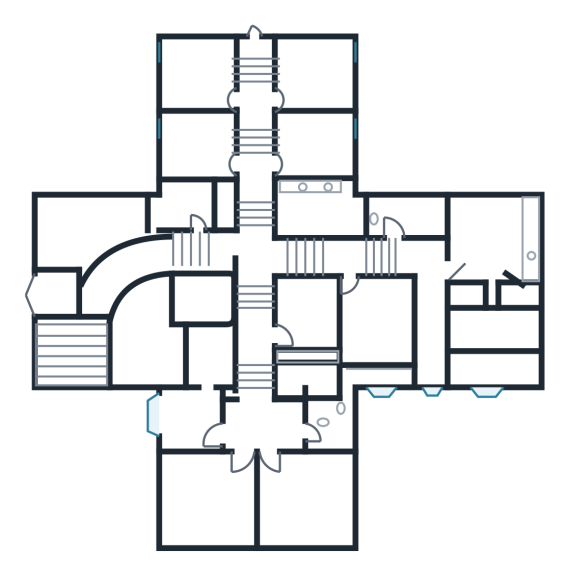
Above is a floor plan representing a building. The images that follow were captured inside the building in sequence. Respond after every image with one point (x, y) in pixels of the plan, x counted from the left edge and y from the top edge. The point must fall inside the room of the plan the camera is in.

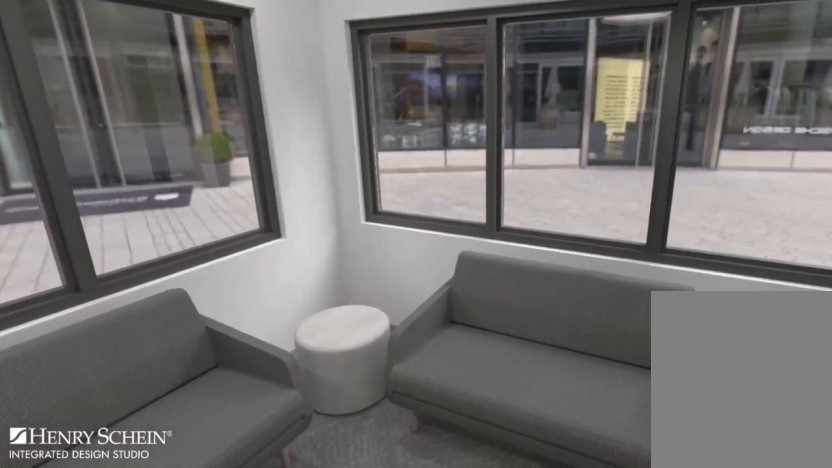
(81, 340)
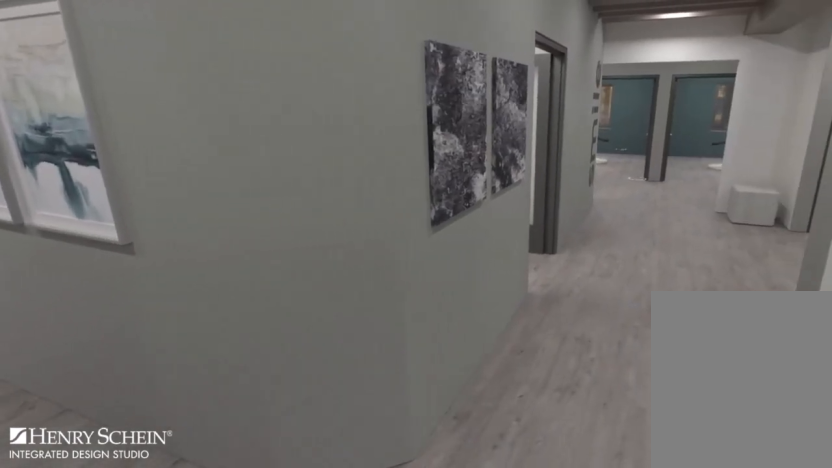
(258, 255)
